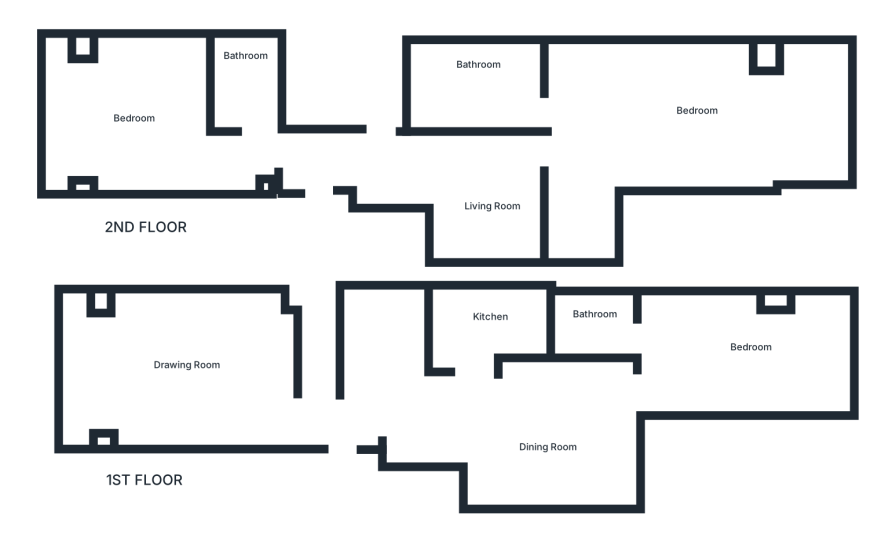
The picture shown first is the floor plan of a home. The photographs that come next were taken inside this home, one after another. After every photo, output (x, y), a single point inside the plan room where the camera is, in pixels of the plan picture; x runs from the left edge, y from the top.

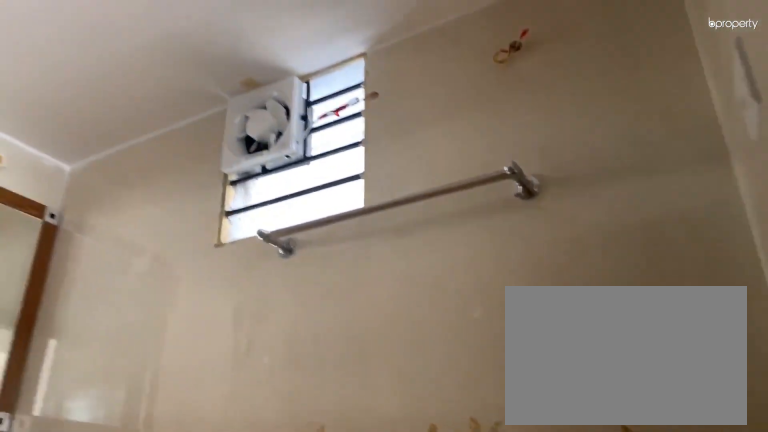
(603, 327)
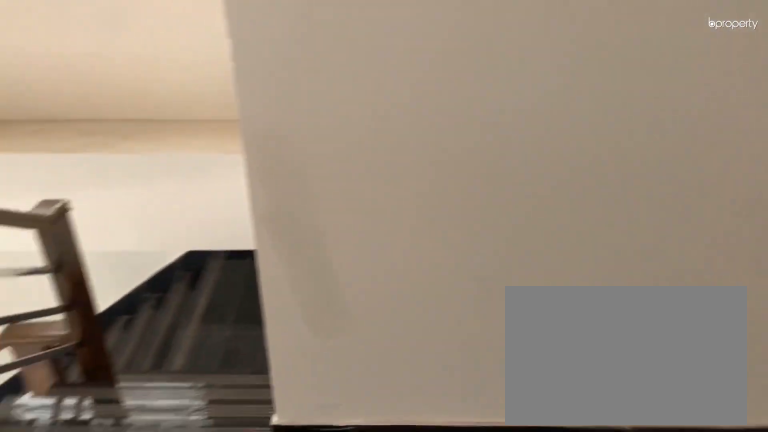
(435, 168)
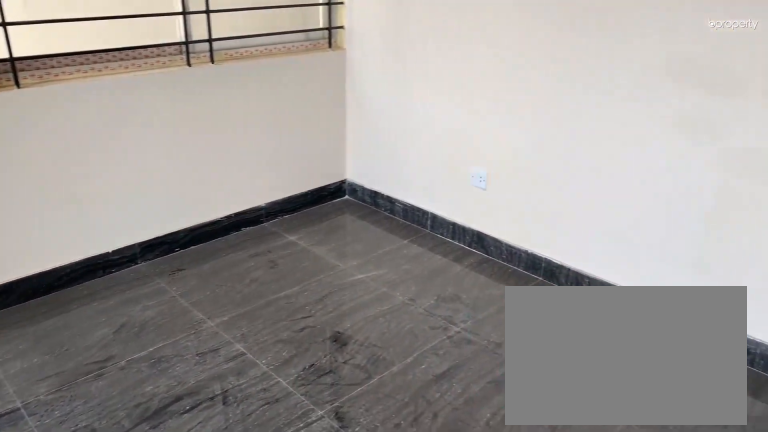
(137, 110)
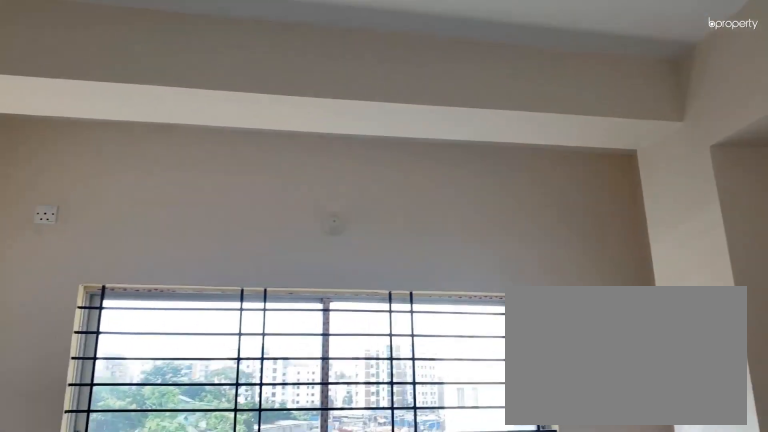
(141, 114)
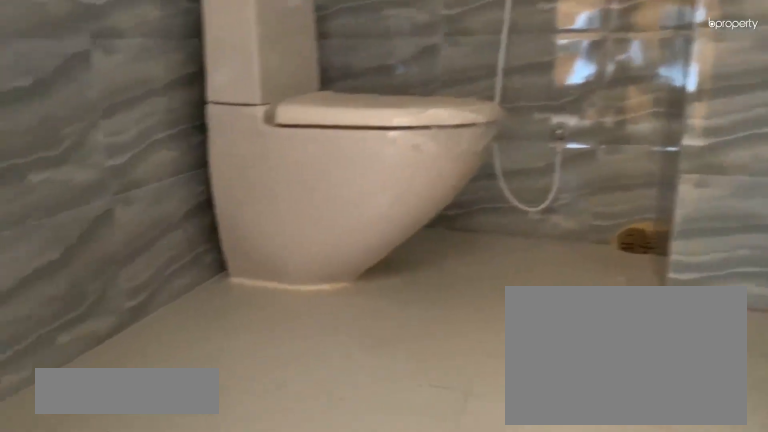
(252, 90)
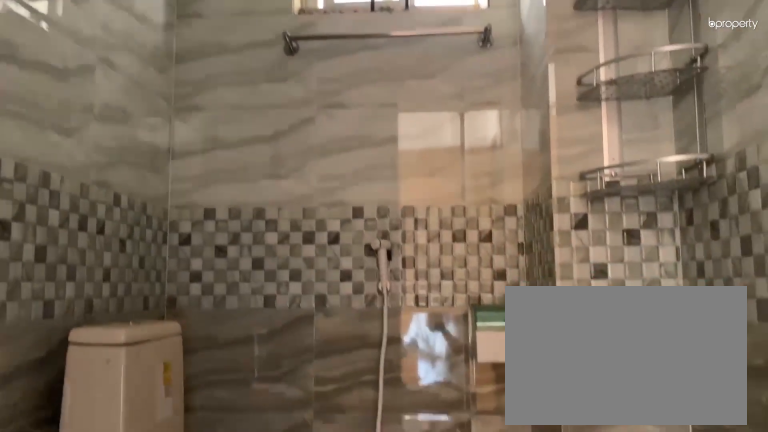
(252, 90)
